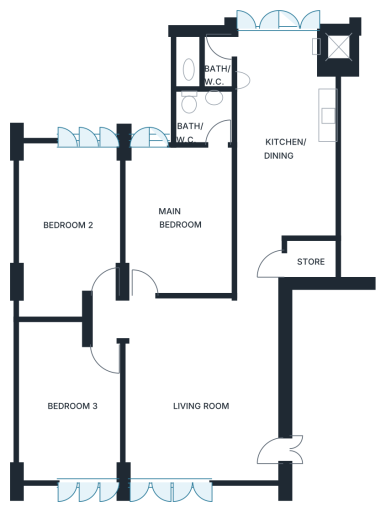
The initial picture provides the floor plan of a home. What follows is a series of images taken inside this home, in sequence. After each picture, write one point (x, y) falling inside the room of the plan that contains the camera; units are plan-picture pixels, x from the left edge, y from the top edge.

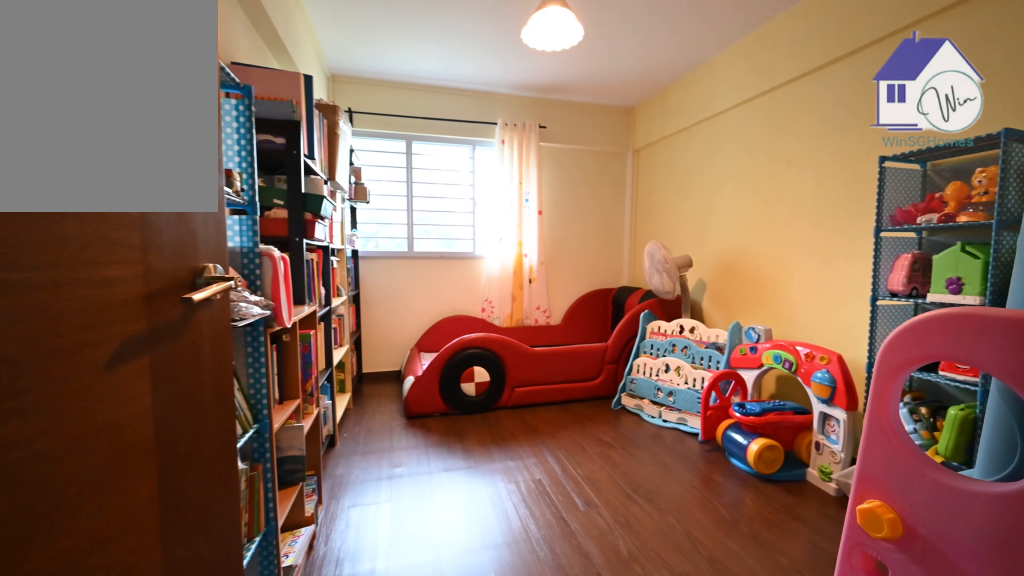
(69, 402)
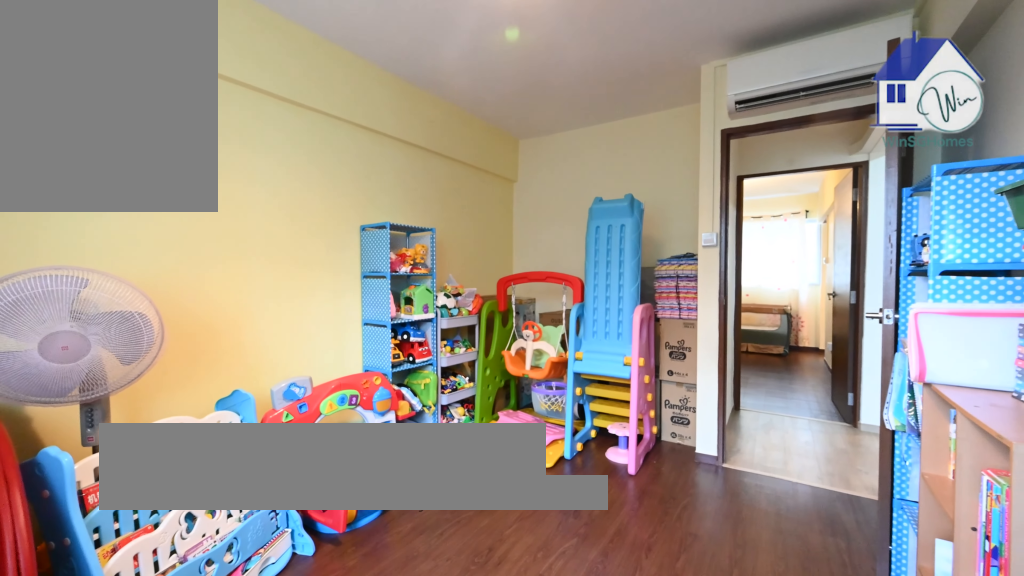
(69, 401)
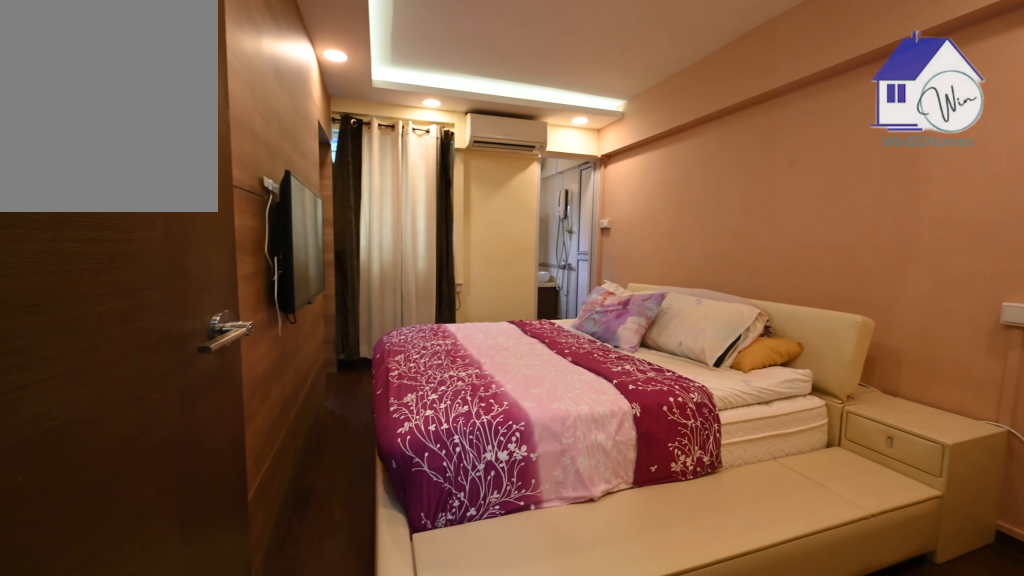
(178, 221)
